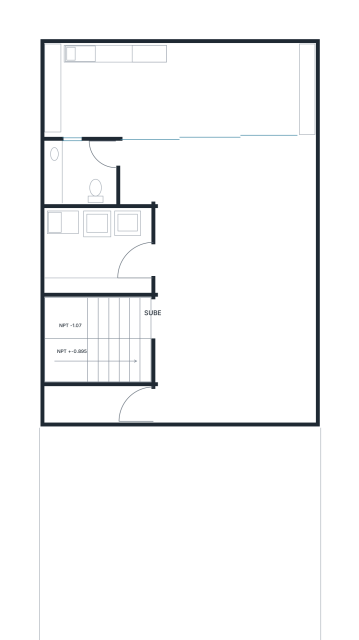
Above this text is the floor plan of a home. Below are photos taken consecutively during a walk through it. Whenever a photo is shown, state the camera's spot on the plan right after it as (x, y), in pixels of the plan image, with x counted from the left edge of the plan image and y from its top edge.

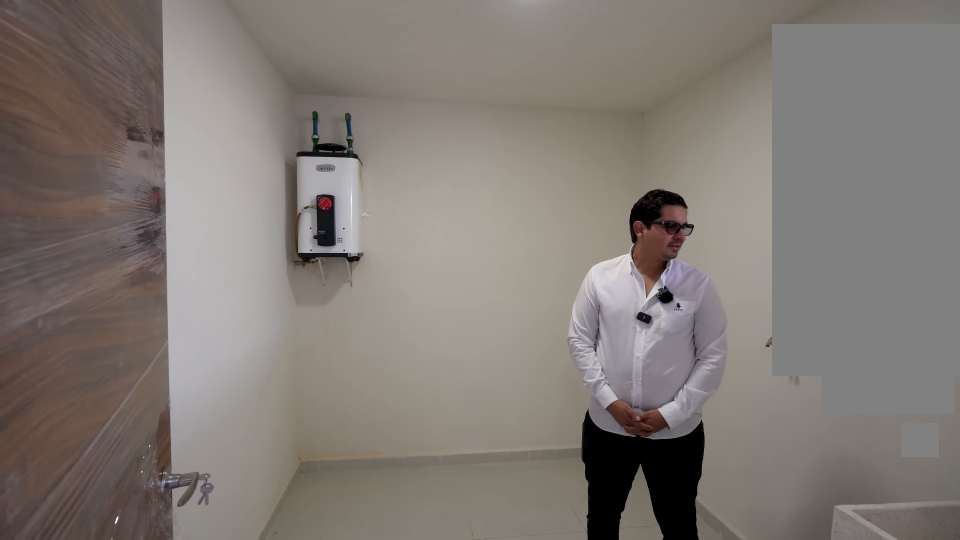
(154, 260)
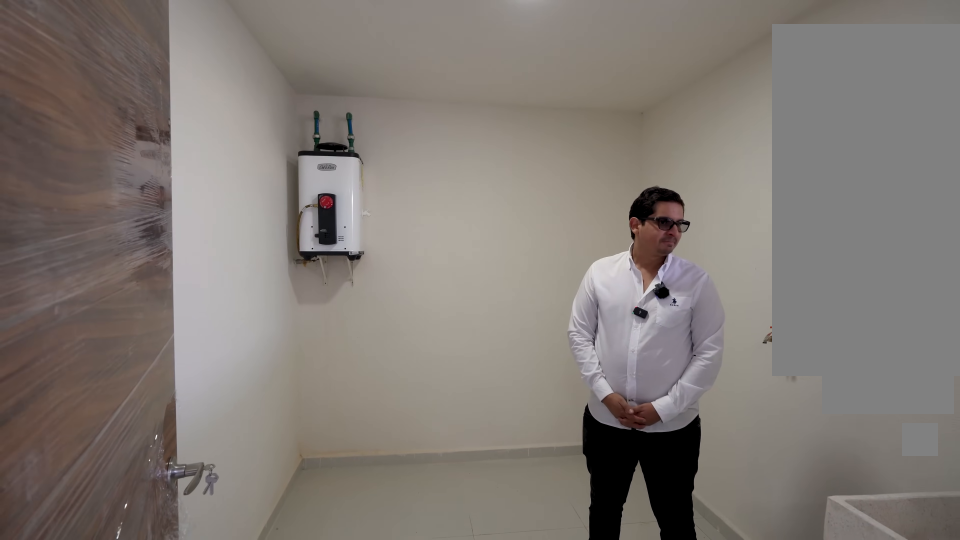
(164, 260)
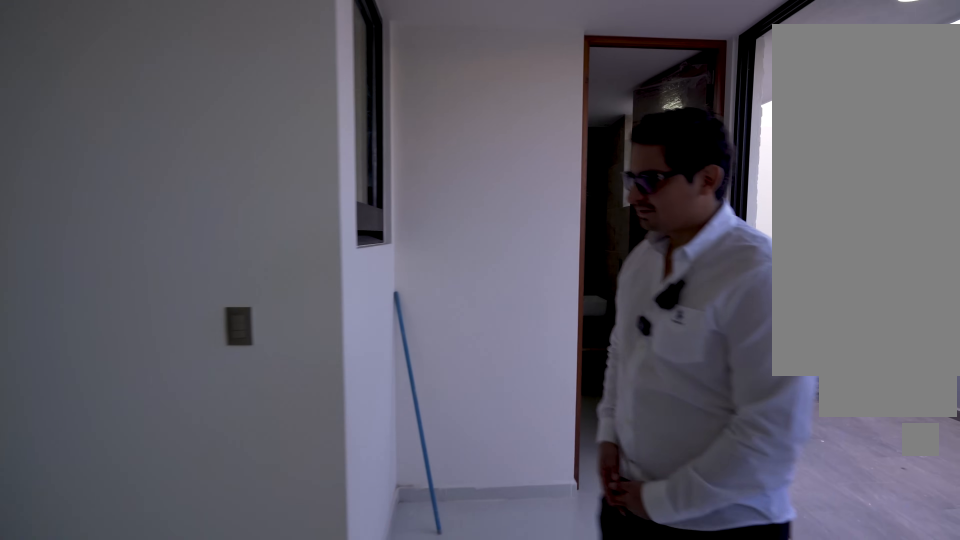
(229, 228)
